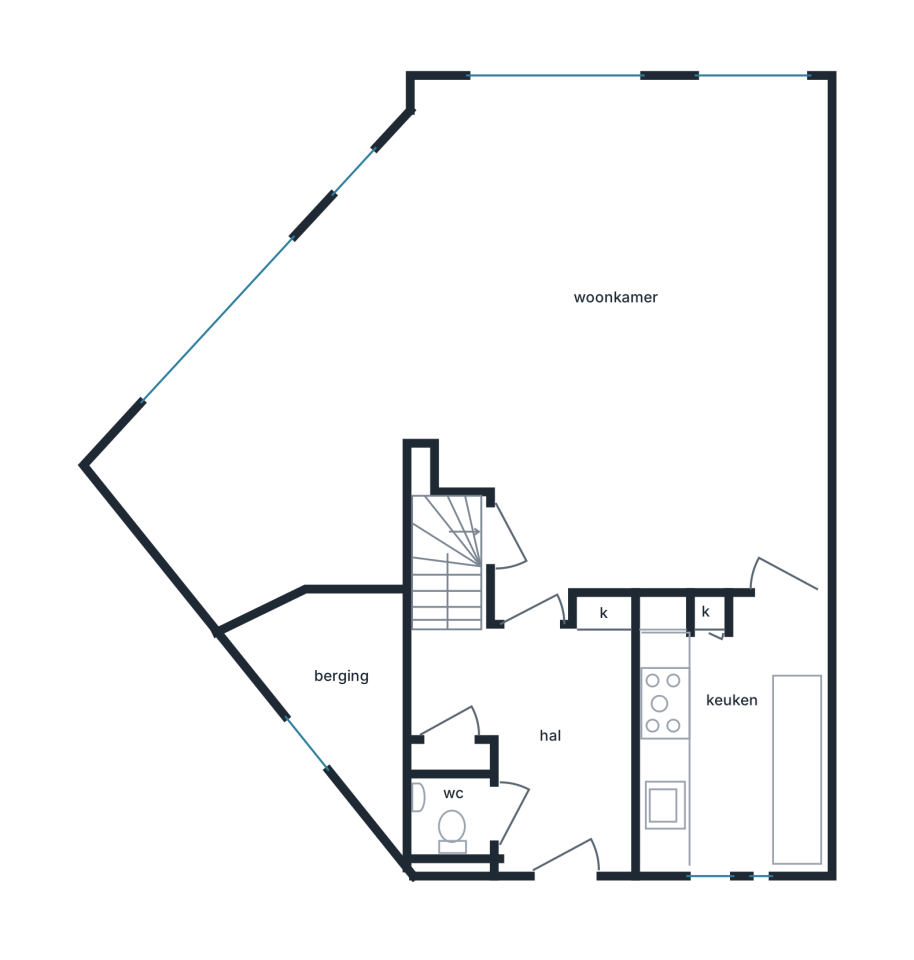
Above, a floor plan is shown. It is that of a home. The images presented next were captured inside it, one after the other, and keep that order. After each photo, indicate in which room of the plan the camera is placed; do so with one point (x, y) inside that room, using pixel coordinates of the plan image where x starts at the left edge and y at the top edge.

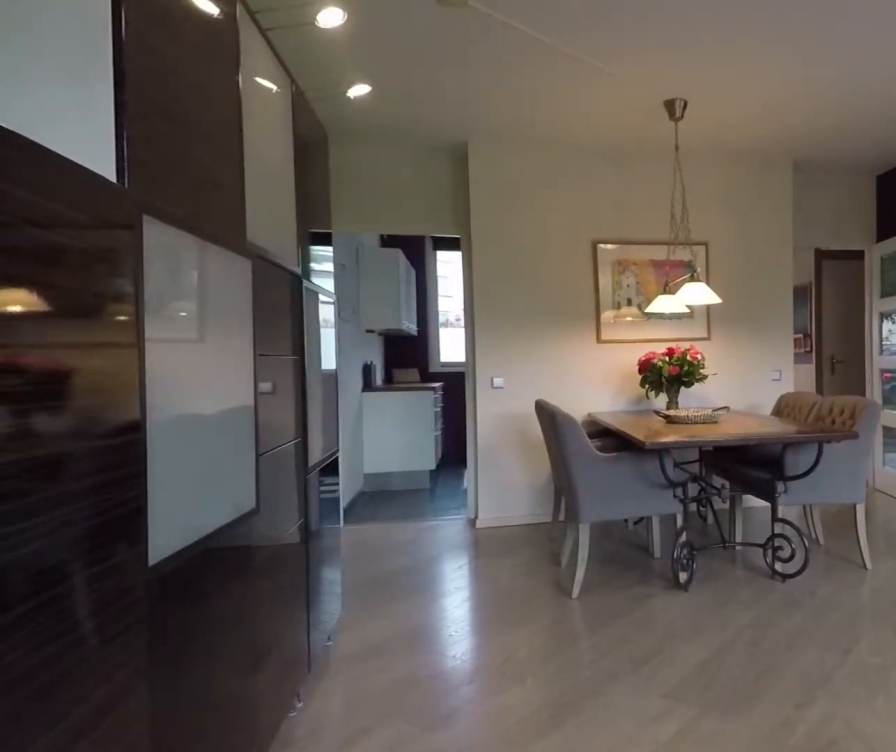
(587, 439)
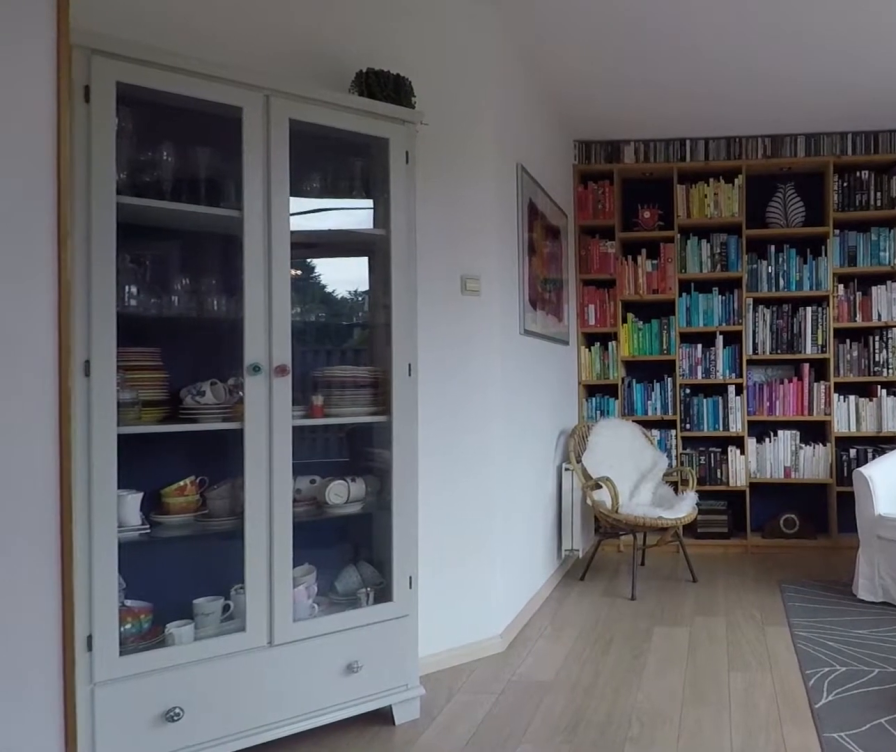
(587, 439)
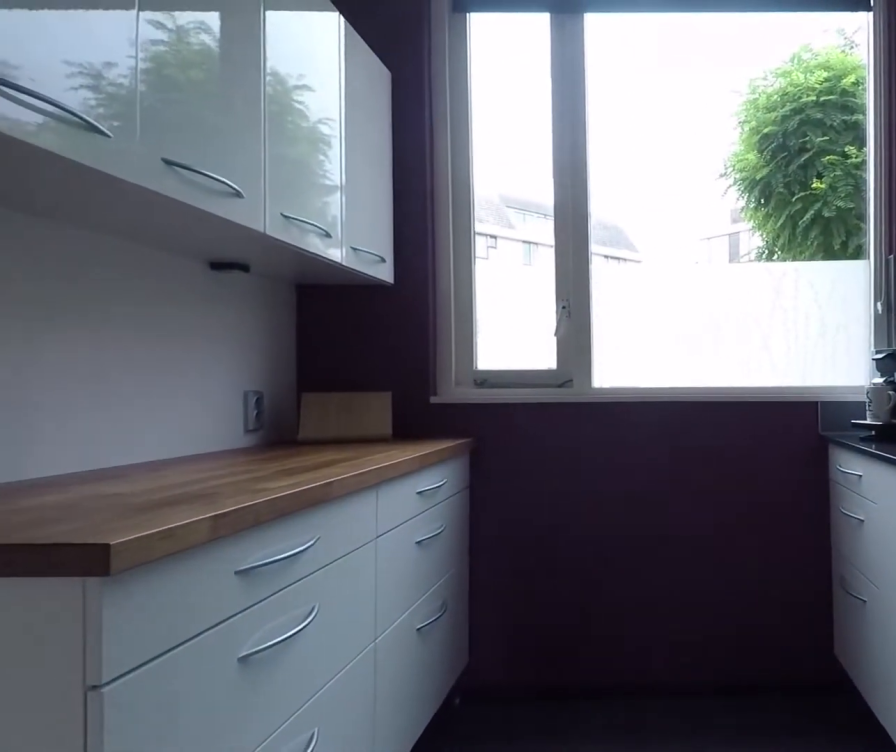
(734, 740)
